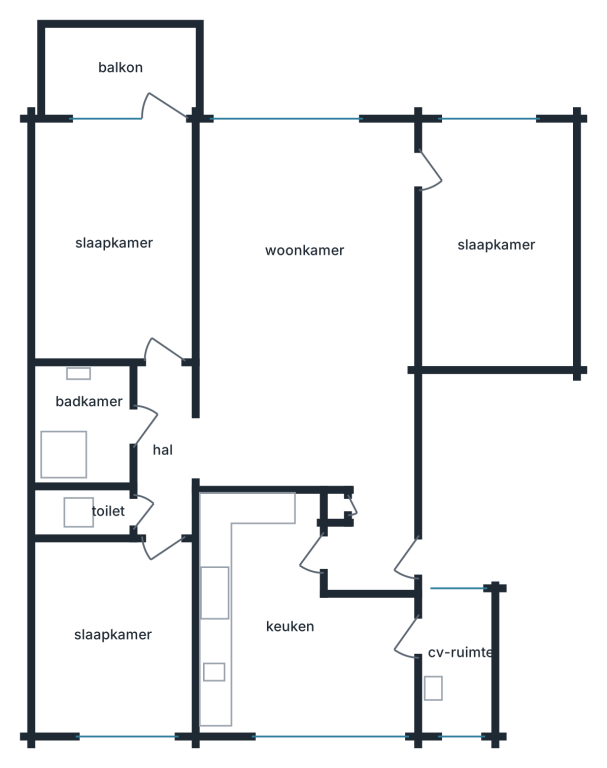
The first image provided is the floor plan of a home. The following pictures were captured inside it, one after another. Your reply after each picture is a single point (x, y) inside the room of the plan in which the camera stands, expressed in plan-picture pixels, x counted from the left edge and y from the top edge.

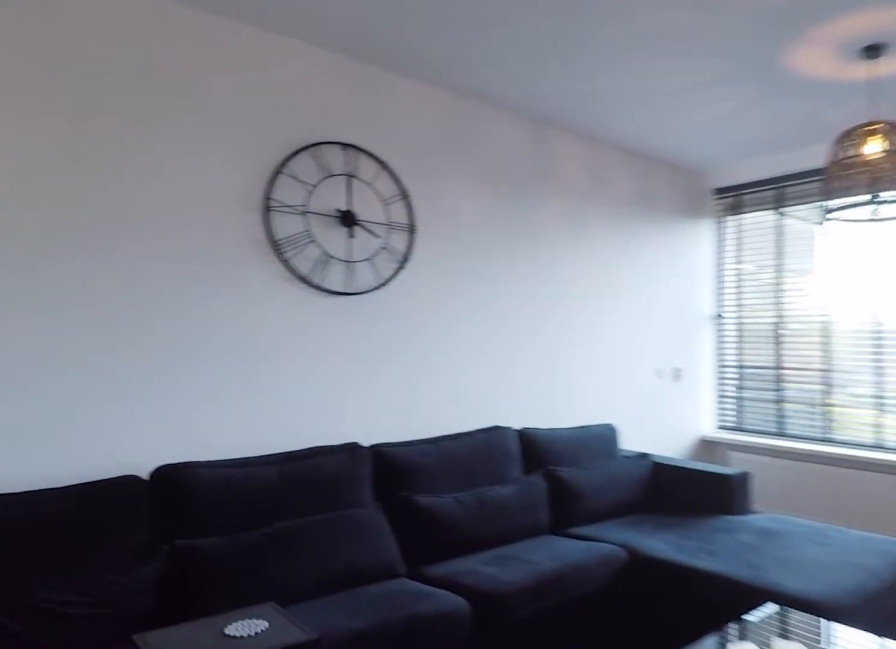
(313, 327)
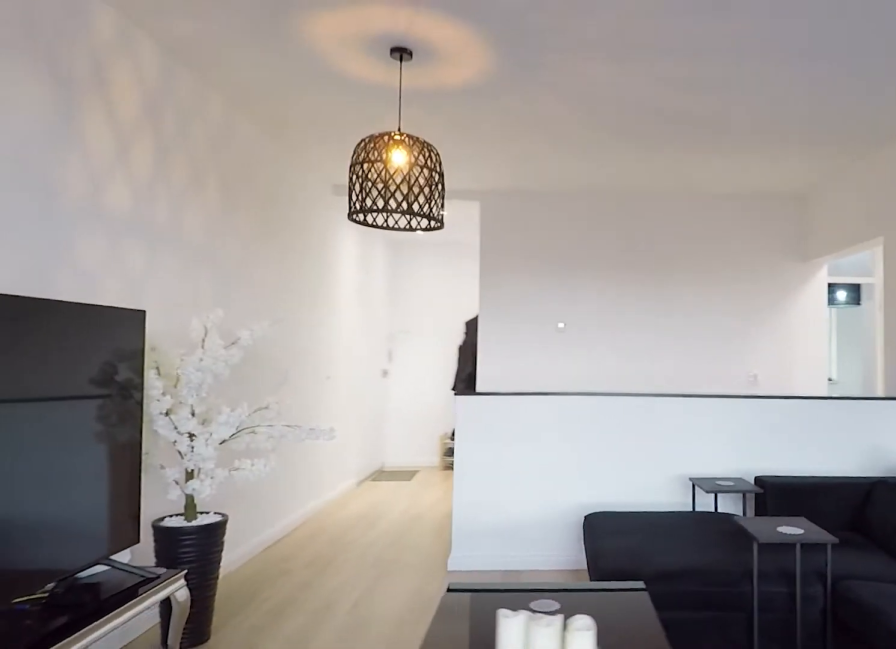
(313, 327)
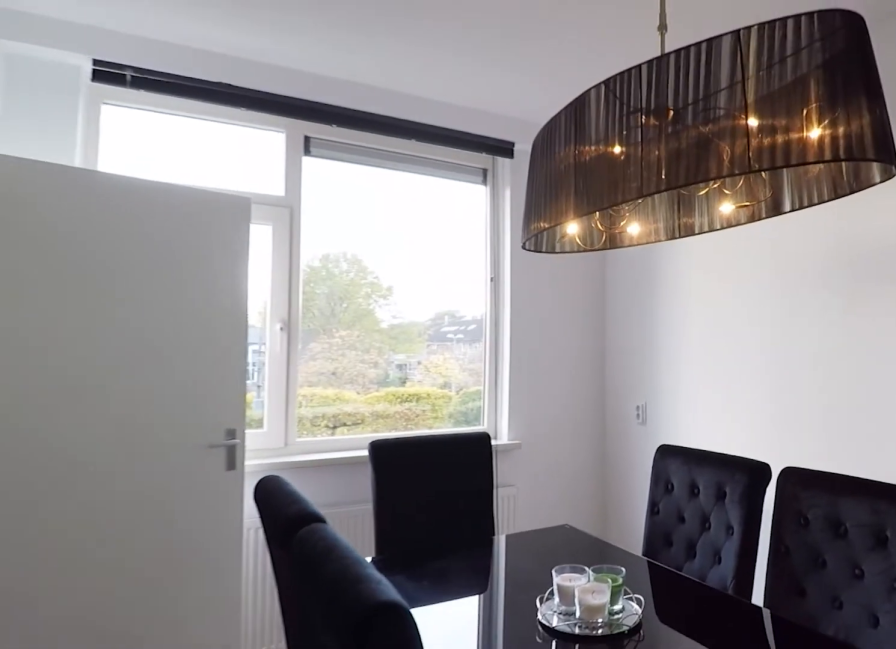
(497, 244)
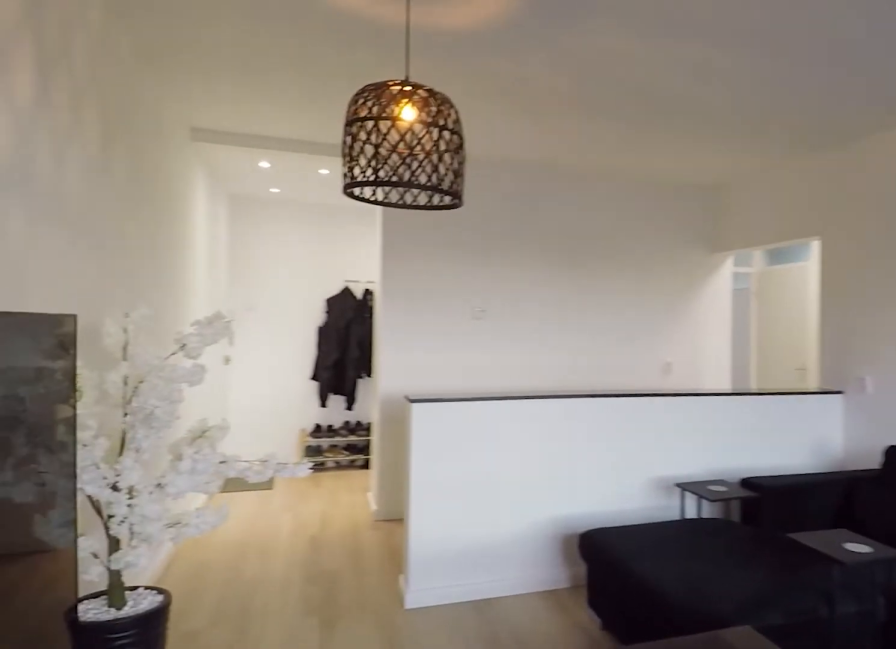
(313, 327)
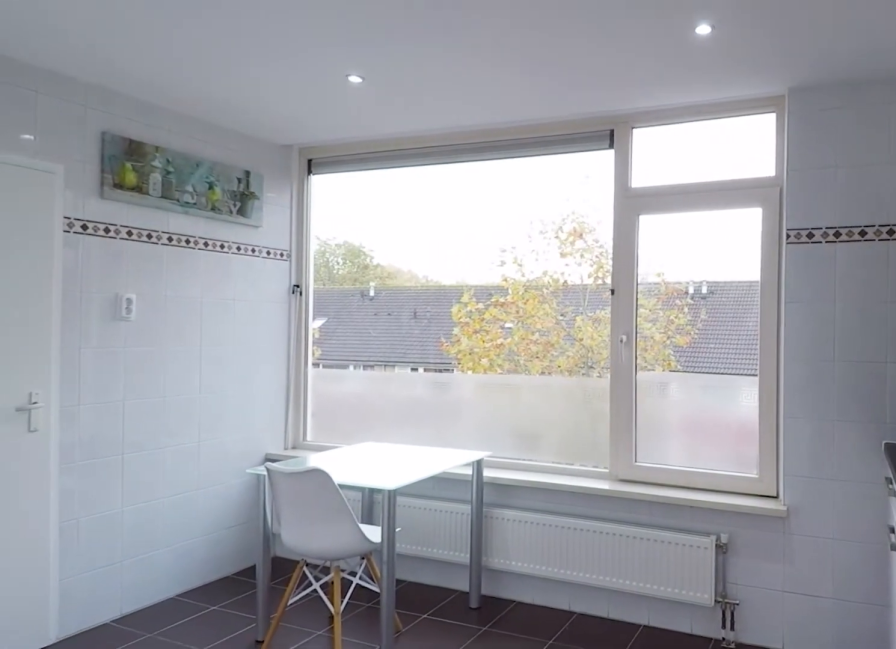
(290, 626)
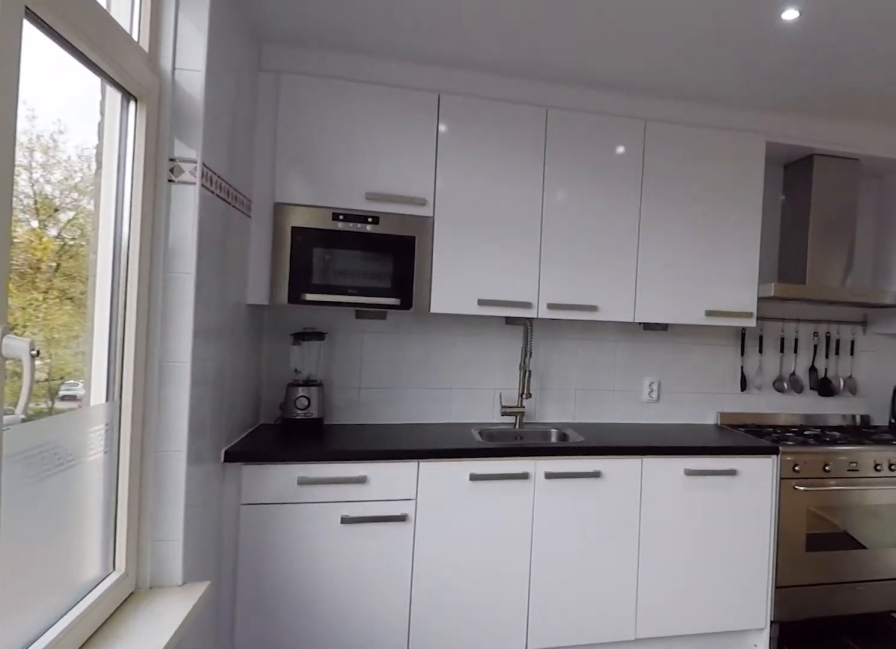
(290, 626)
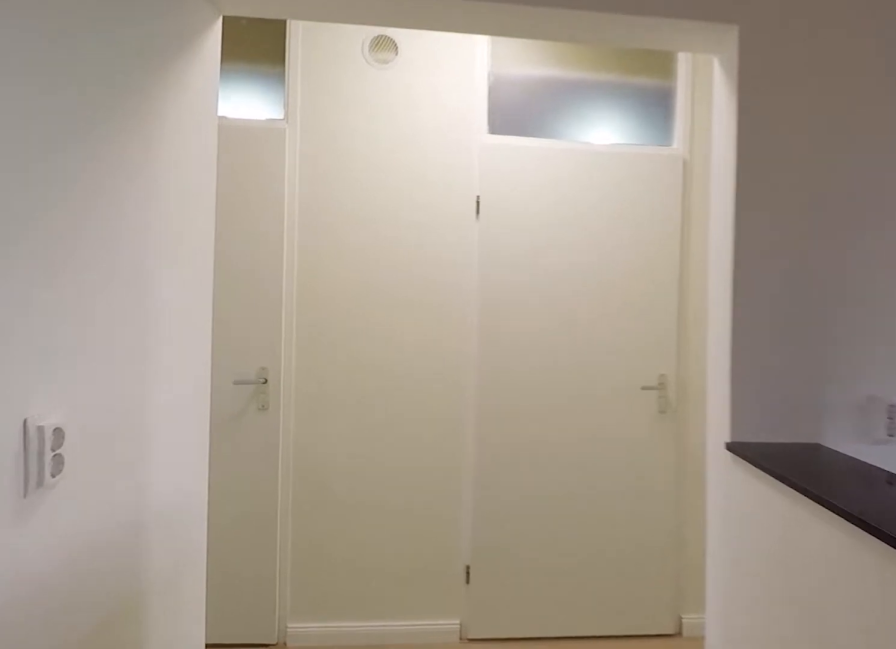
(312, 327)
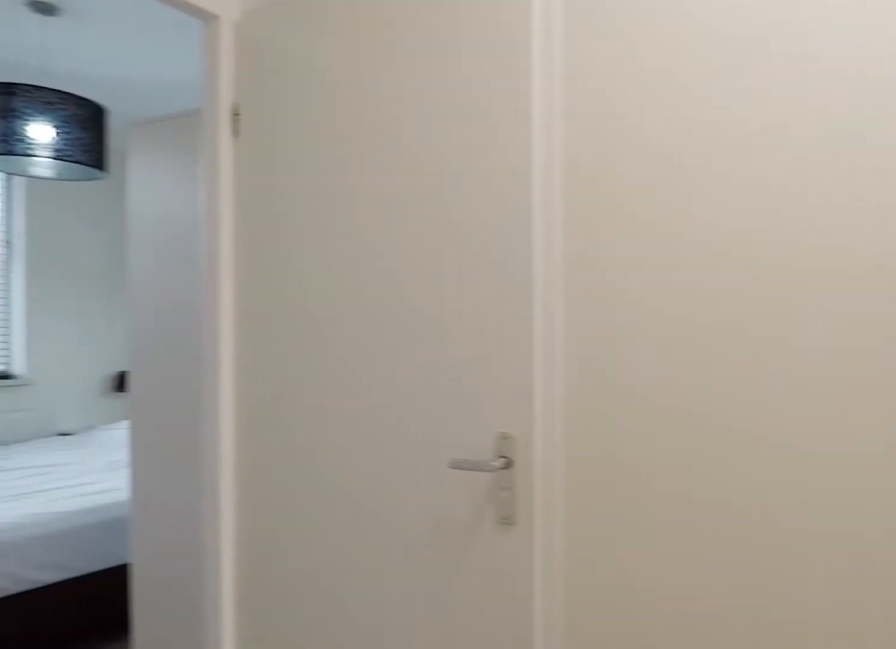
(162, 450)
